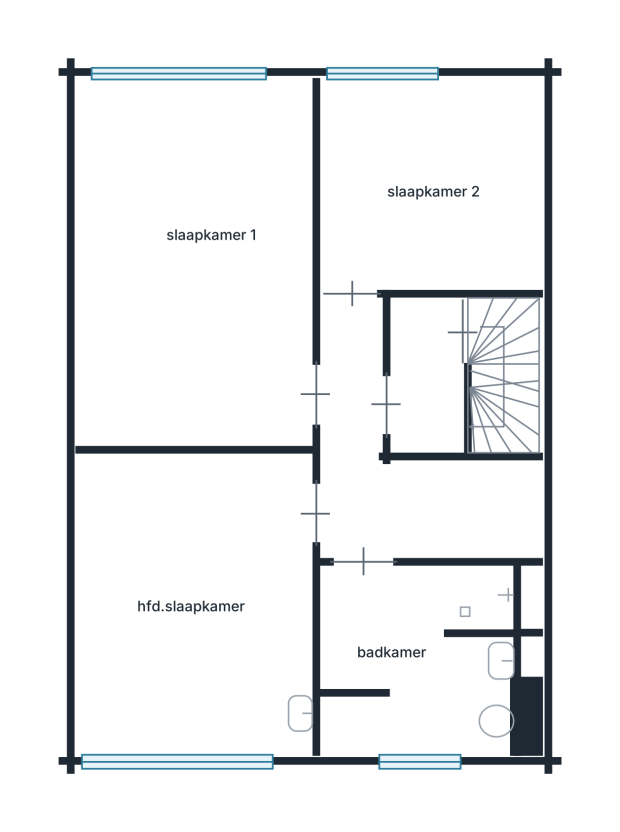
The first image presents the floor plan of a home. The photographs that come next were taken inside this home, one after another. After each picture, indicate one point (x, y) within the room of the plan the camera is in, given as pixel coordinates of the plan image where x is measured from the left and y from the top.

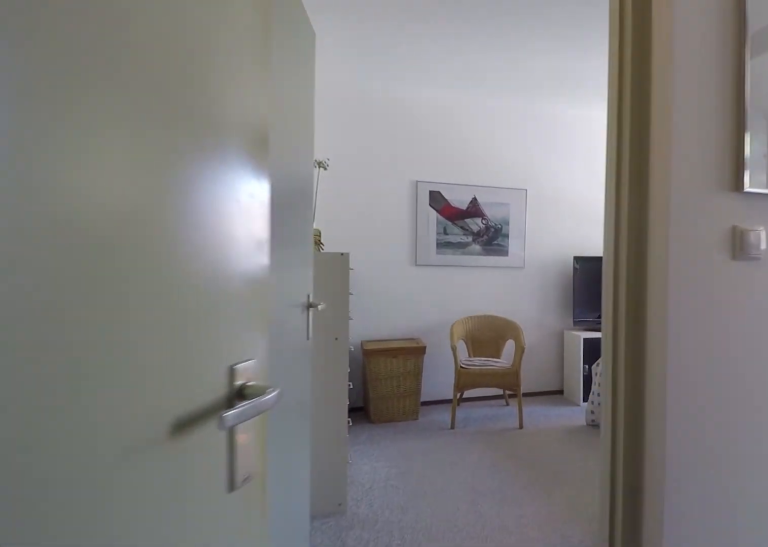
(405, 468)
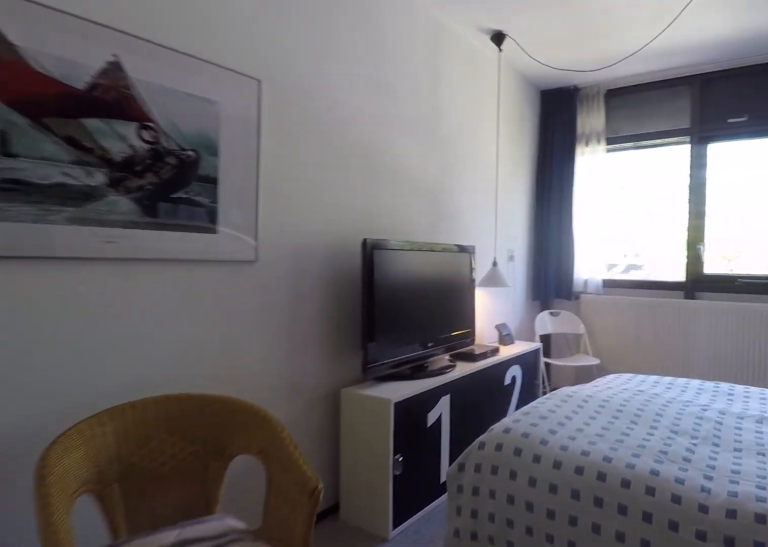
(196, 264)
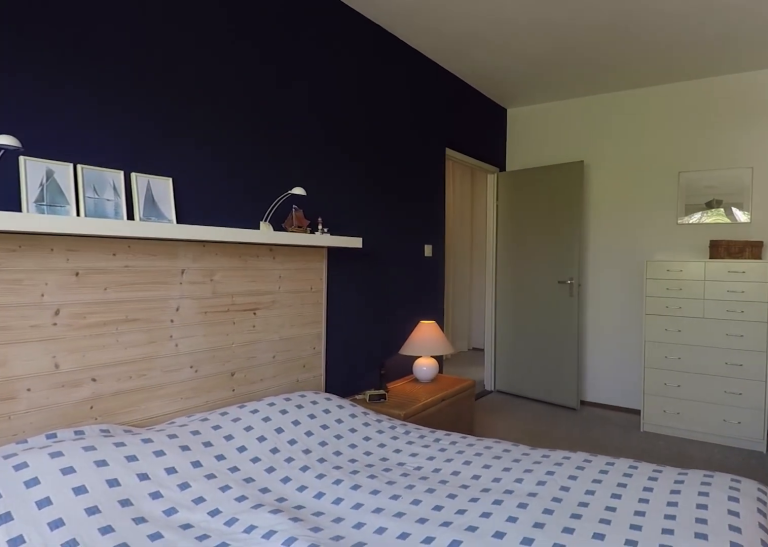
(196, 264)
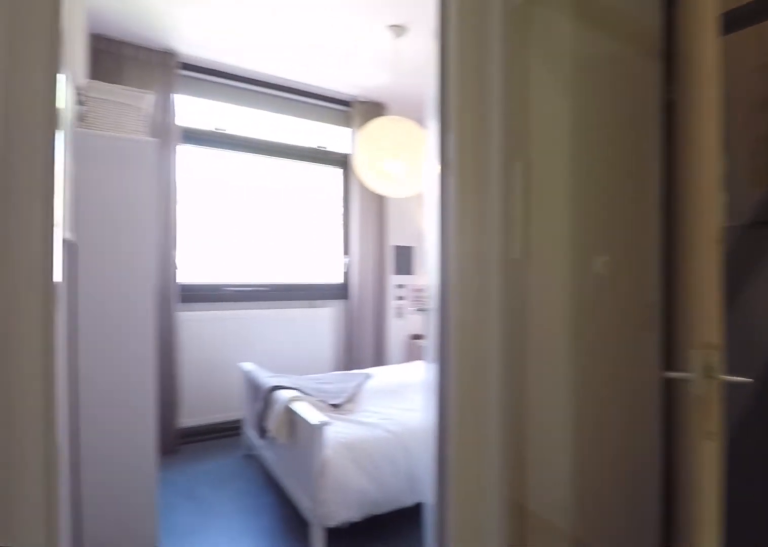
(405, 468)
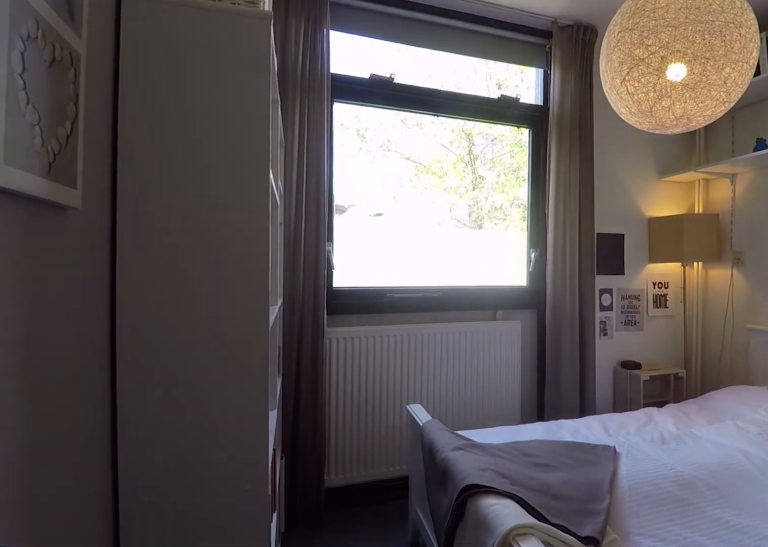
(430, 185)
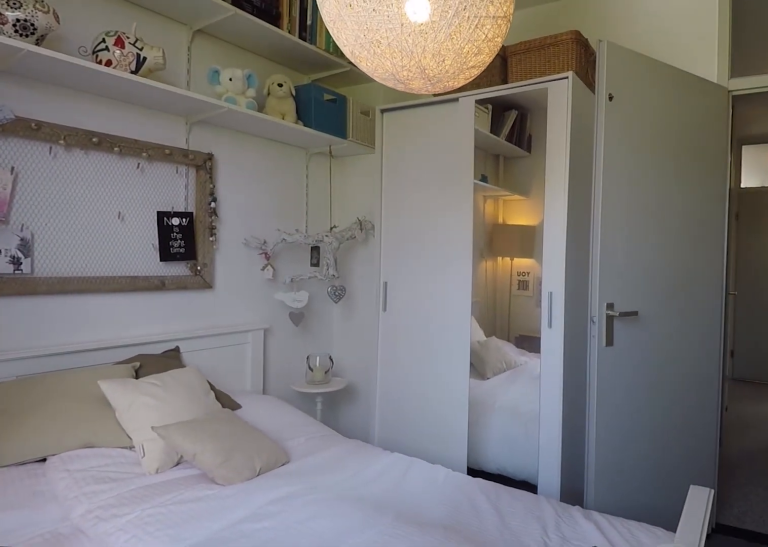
(430, 185)
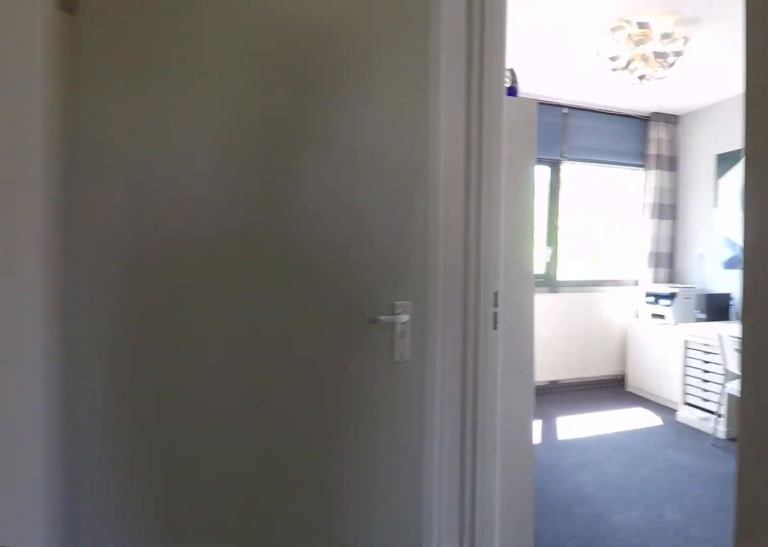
(405, 468)
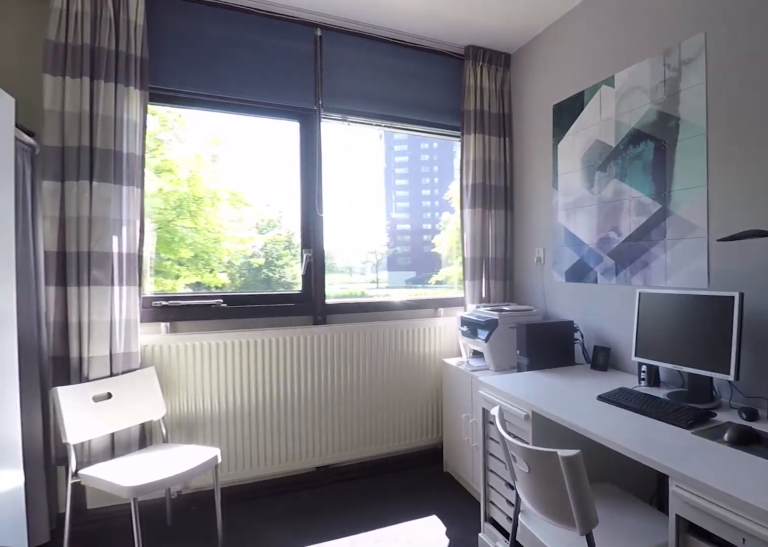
(196, 605)
